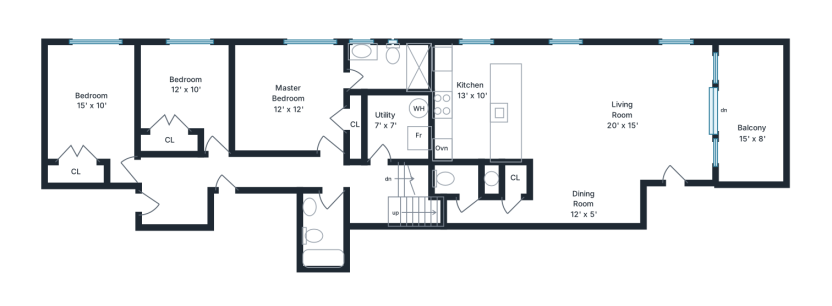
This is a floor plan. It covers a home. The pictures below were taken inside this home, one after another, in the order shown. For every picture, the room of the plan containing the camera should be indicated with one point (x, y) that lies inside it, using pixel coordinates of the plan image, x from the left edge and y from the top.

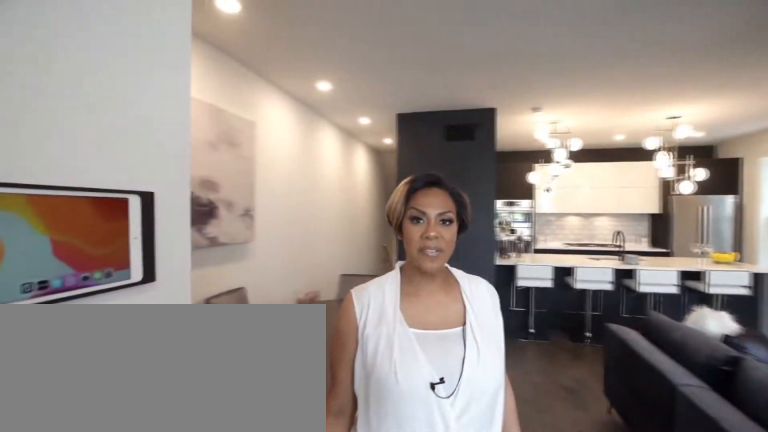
(584, 130)
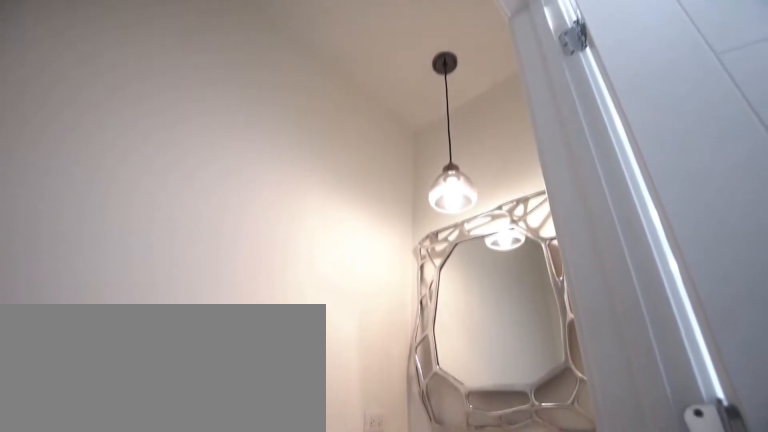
(461, 182)
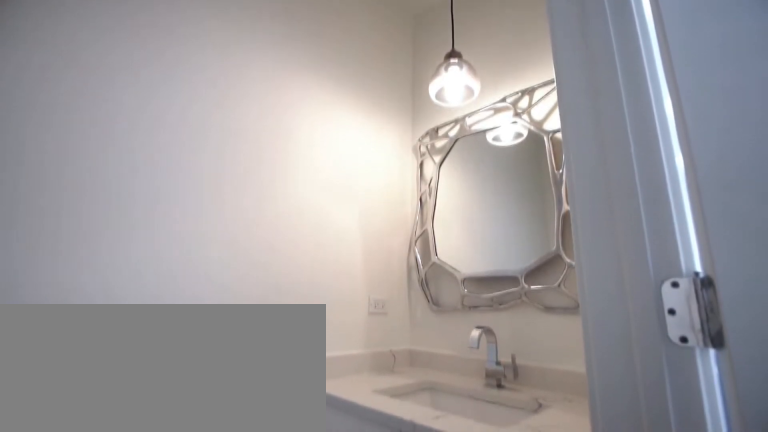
(461, 182)
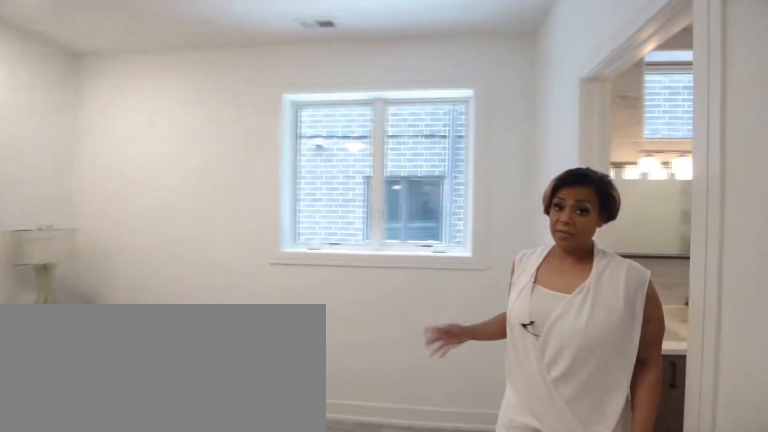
(286, 96)
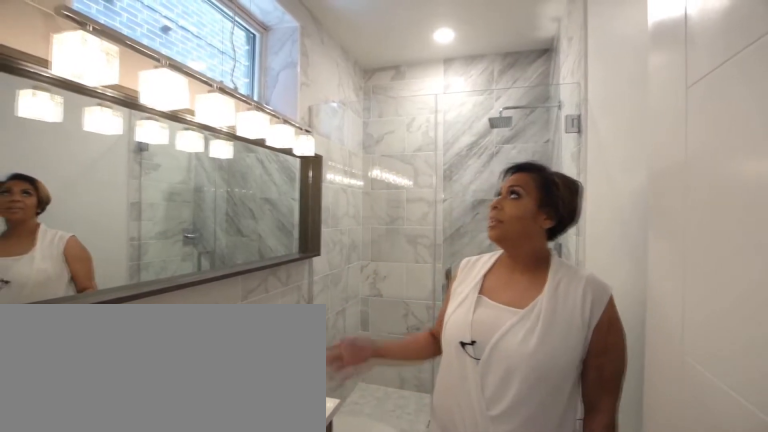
(382, 73)
